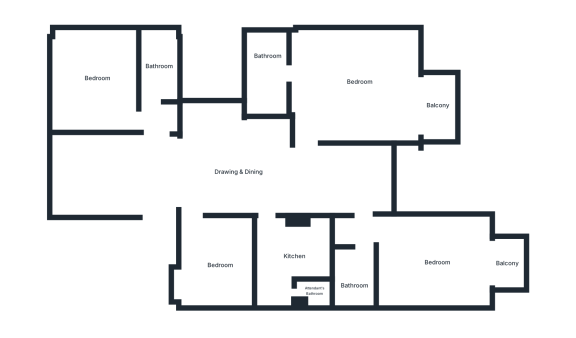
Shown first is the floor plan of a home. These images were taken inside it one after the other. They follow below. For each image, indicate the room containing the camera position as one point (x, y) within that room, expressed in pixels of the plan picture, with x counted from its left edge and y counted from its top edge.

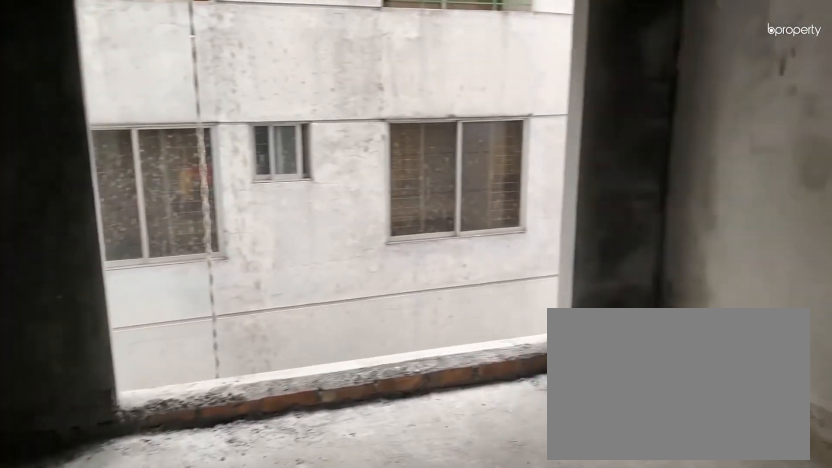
(100, 174)
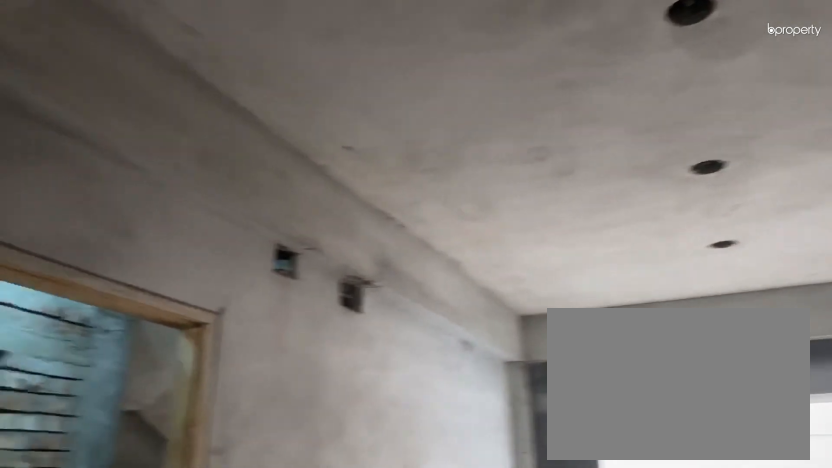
(140, 174)
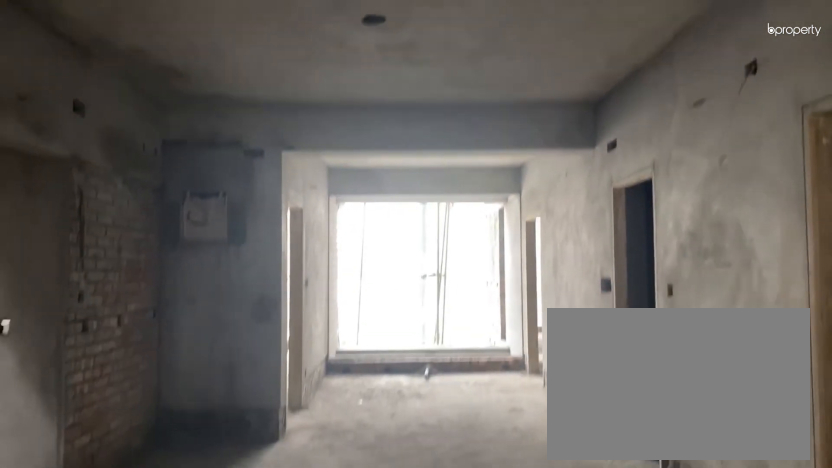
(140, 174)
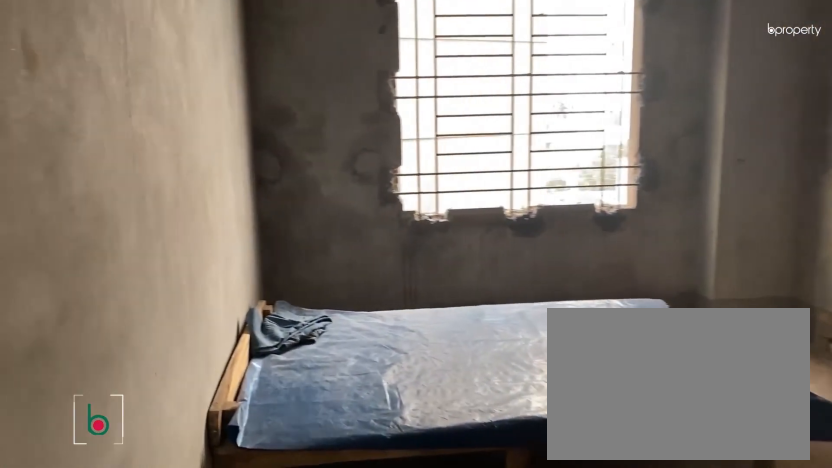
(96, 79)
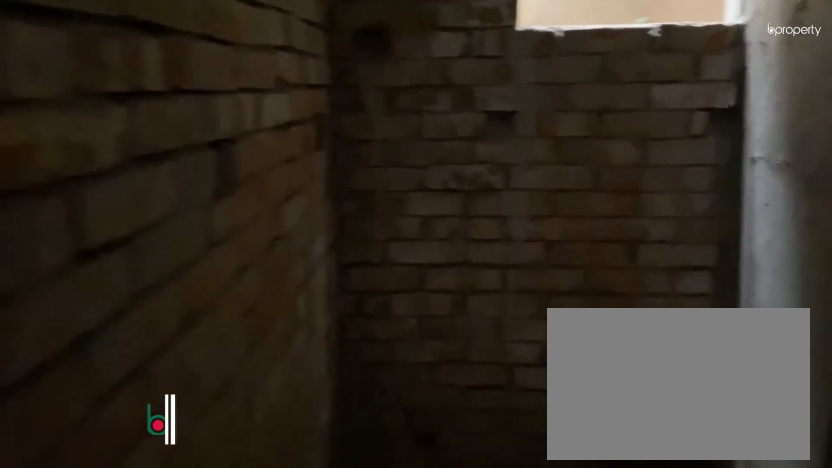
(156, 68)
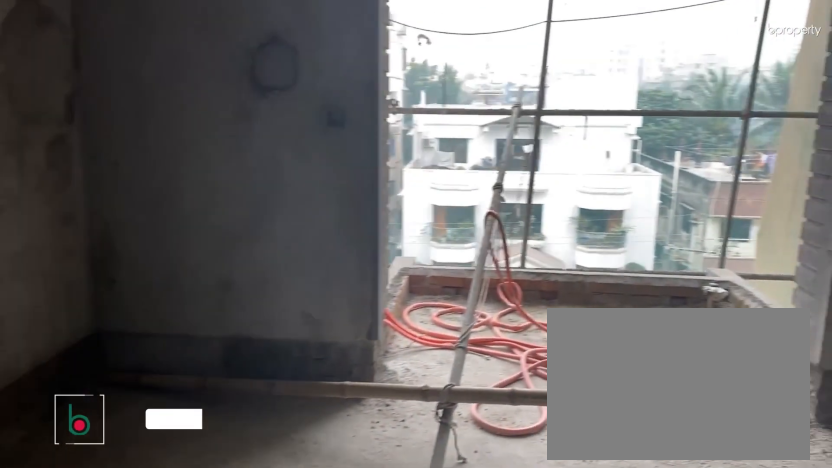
(359, 87)
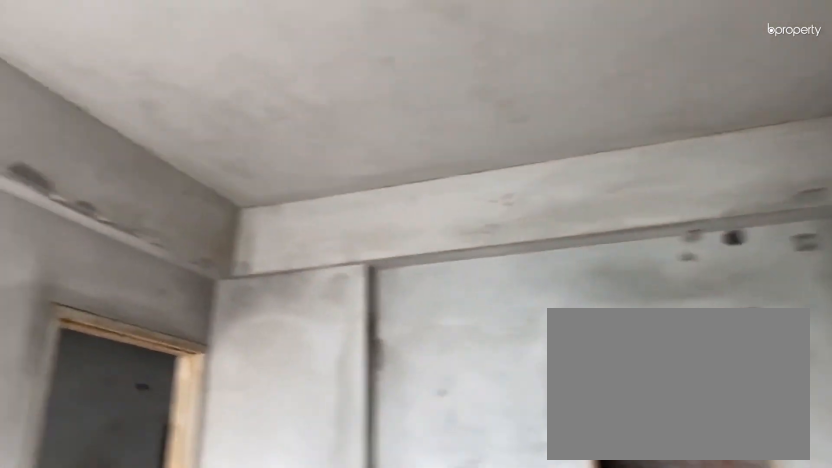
(359, 87)
